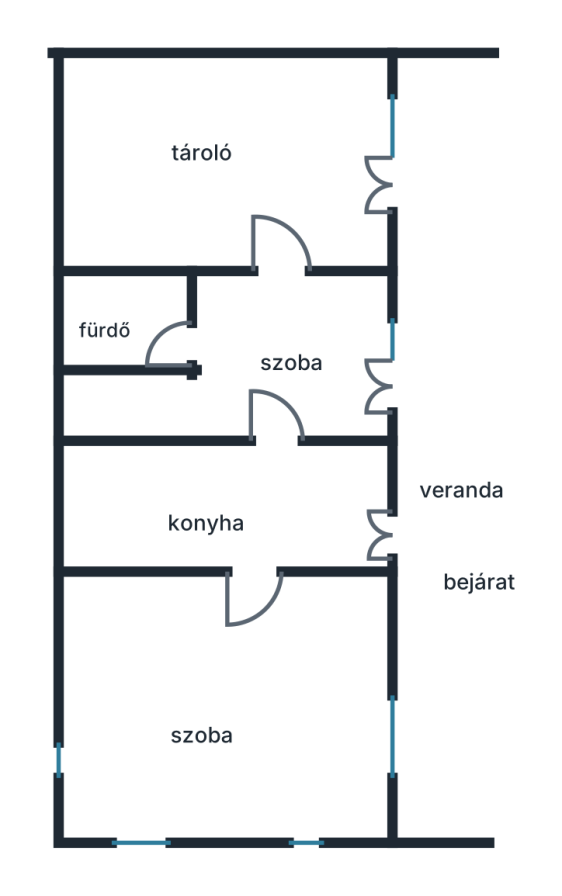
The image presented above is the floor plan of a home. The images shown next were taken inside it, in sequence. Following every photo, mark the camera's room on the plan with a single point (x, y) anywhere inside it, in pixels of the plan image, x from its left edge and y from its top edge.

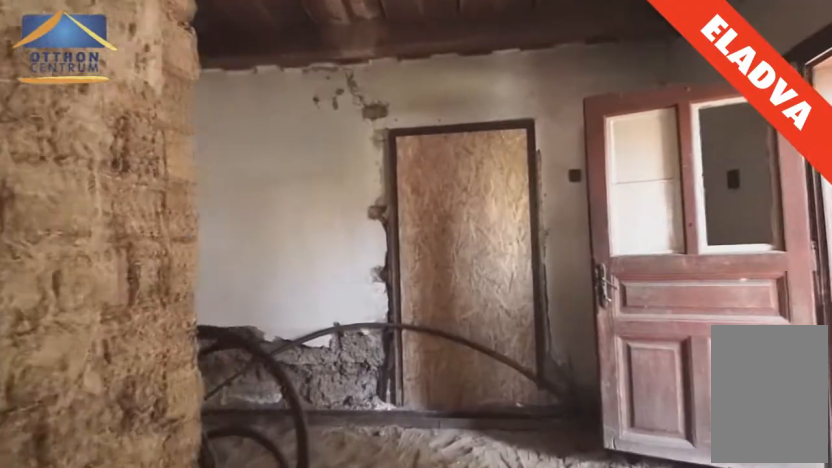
(244, 550)
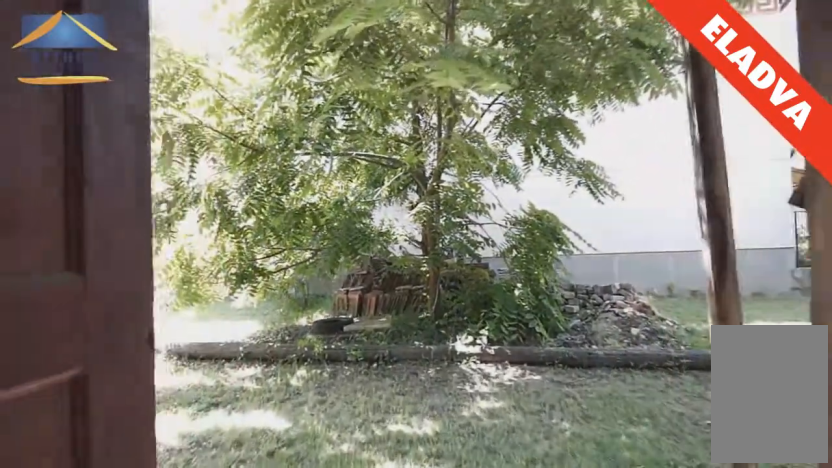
(373, 507)
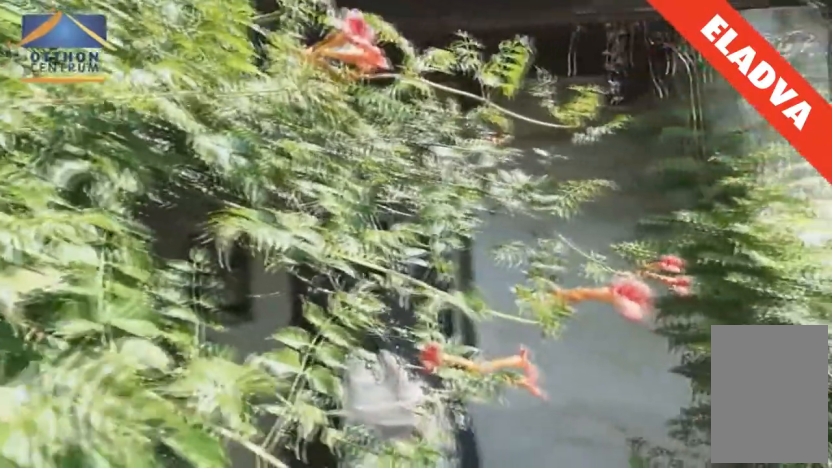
(441, 520)
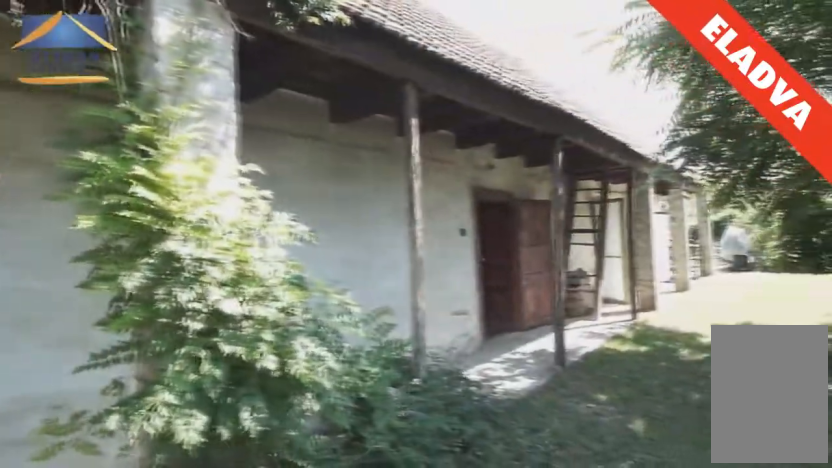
(441, 519)
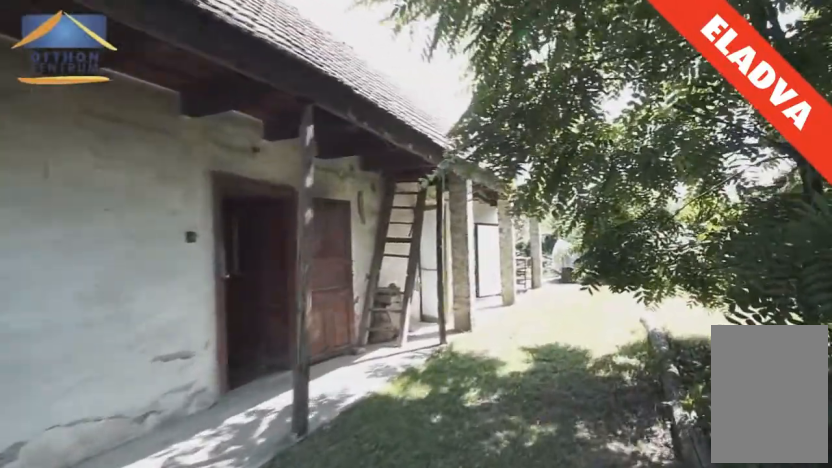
(446, 481)
